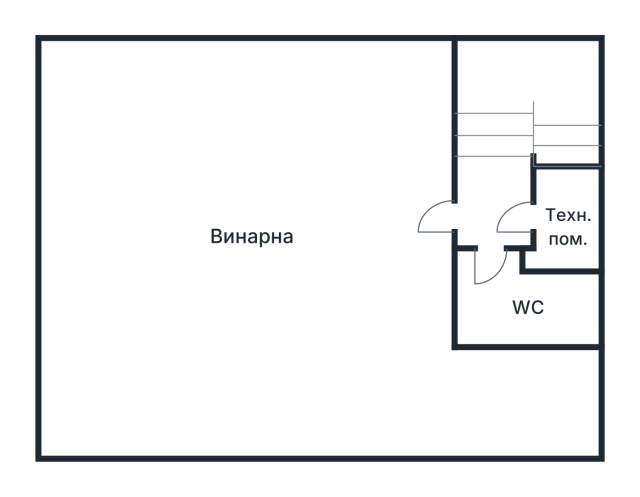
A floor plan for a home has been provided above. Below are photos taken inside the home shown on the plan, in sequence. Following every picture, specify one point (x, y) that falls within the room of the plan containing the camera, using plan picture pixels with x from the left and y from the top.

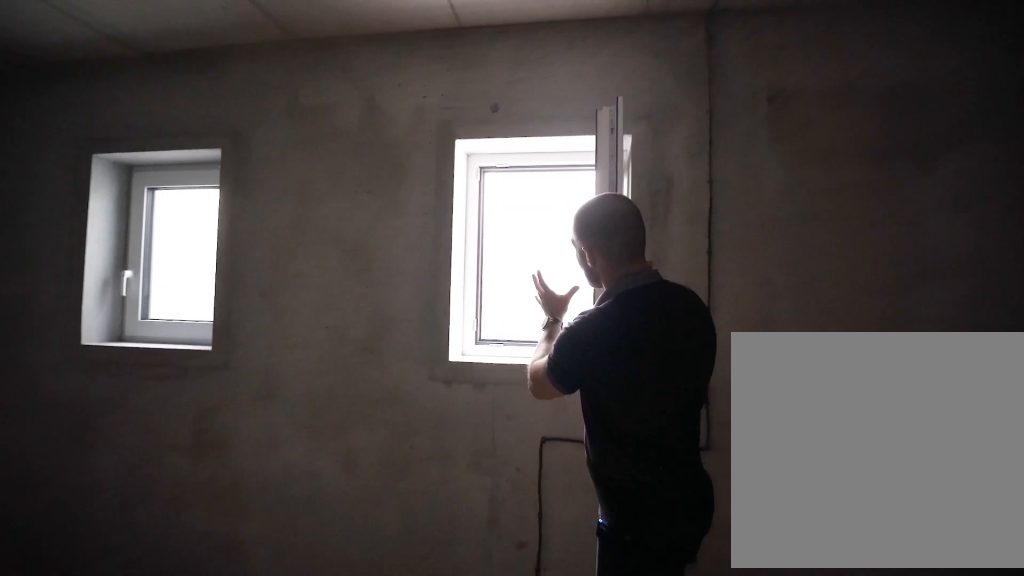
(251, 195)
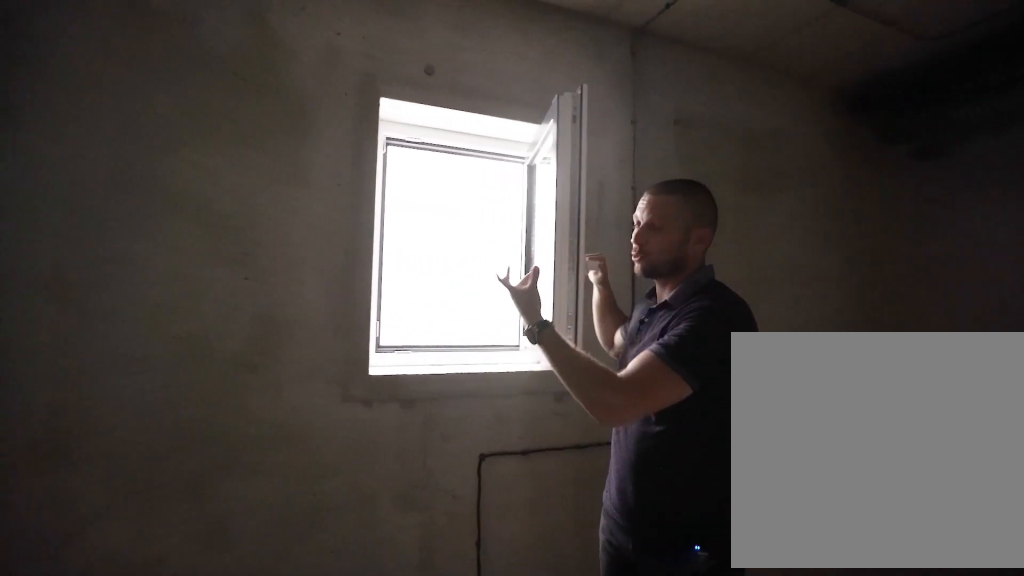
(249, 192)
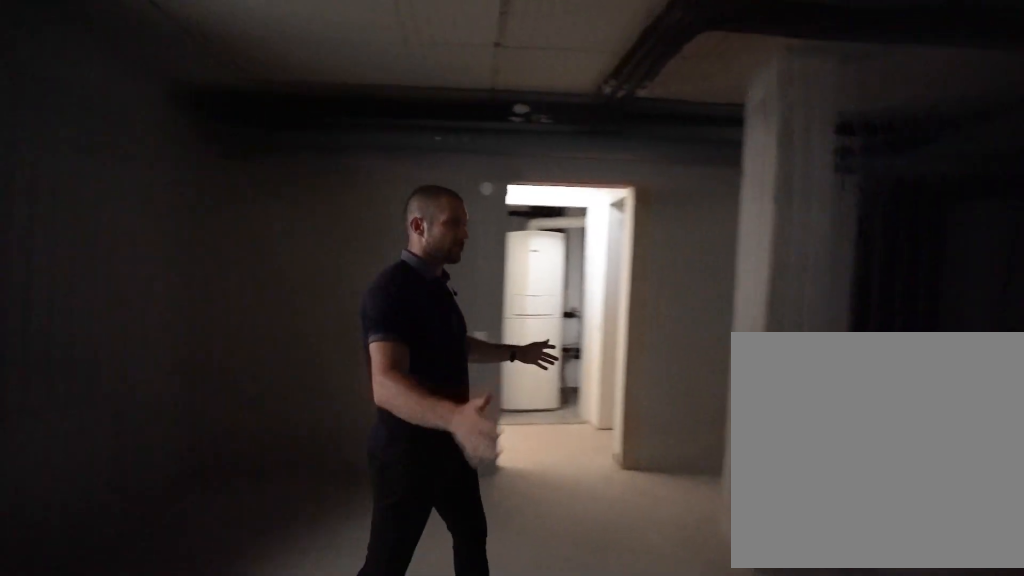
(249, 192)
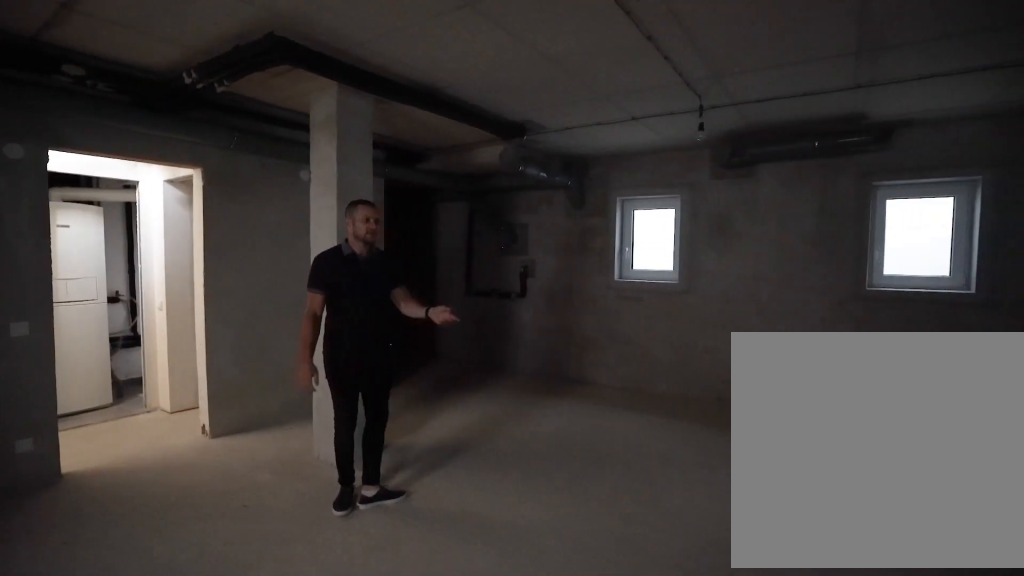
(249, 192)
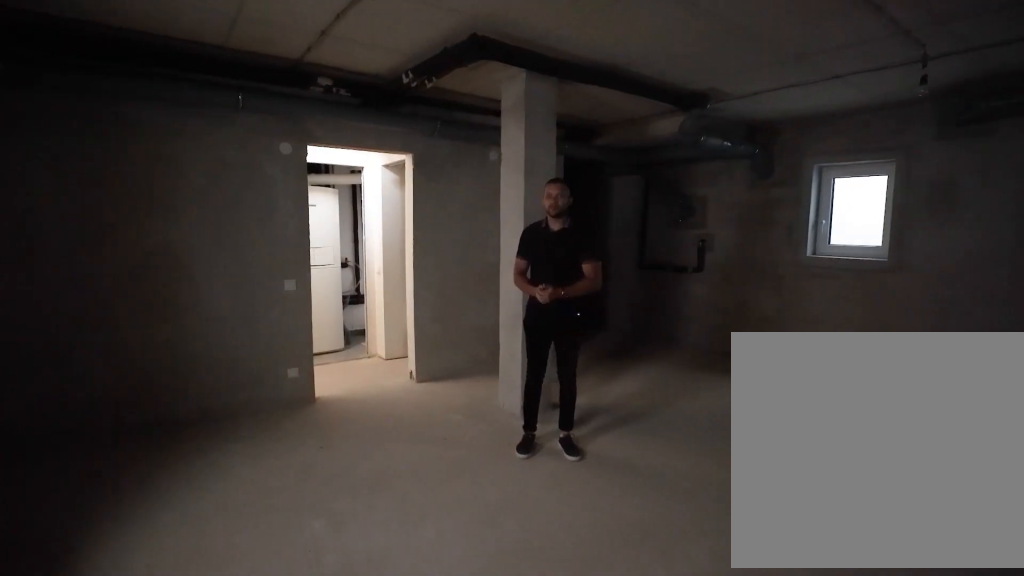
(249, 192)
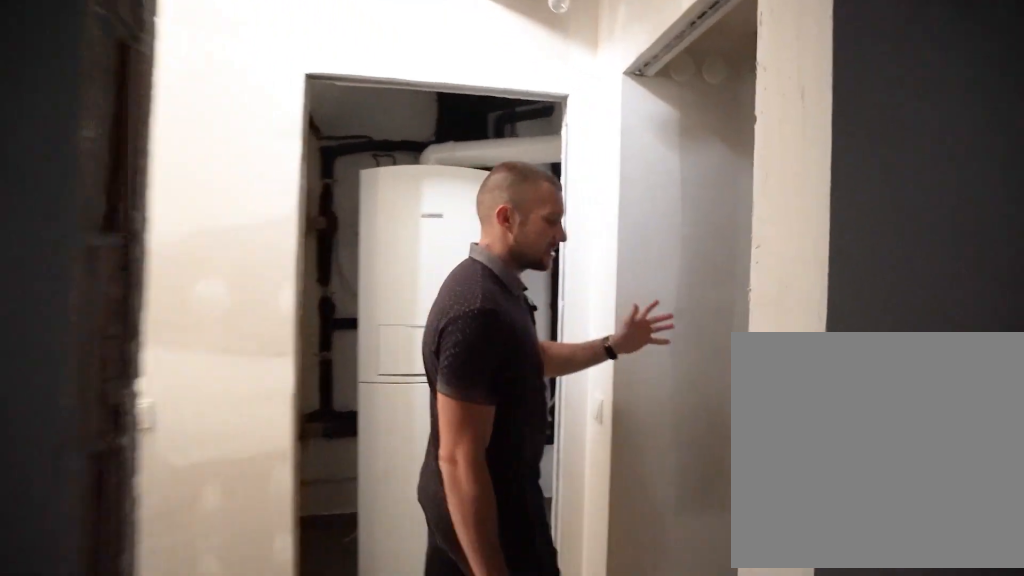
(426, 211)
